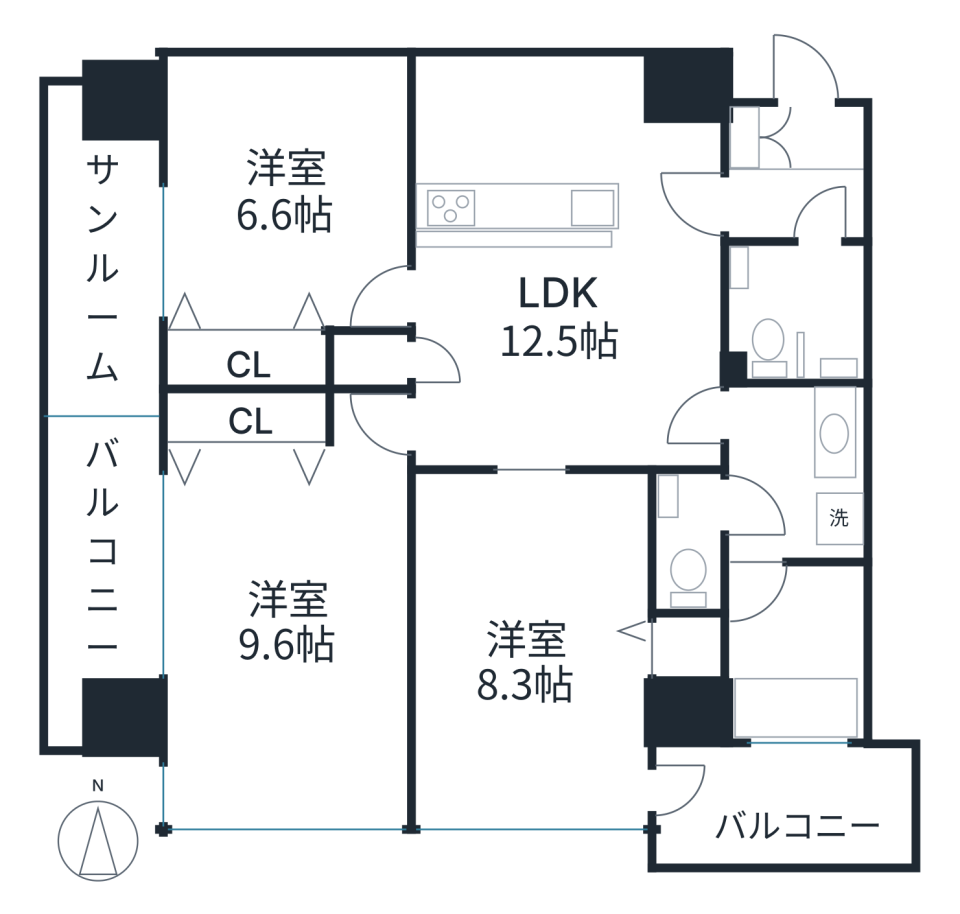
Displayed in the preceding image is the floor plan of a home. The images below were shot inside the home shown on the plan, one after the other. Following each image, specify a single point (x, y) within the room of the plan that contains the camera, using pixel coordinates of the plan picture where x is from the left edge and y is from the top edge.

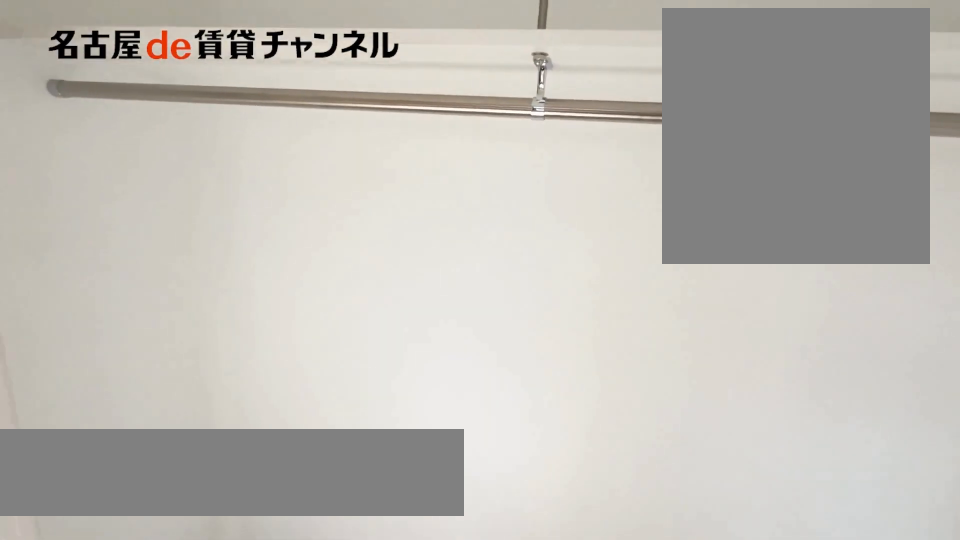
(250, 420)
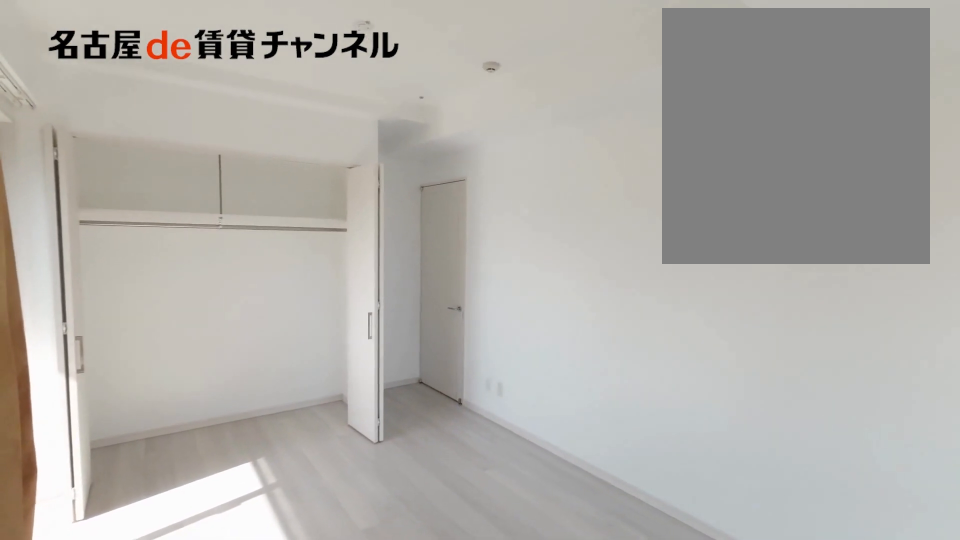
(300, 623)
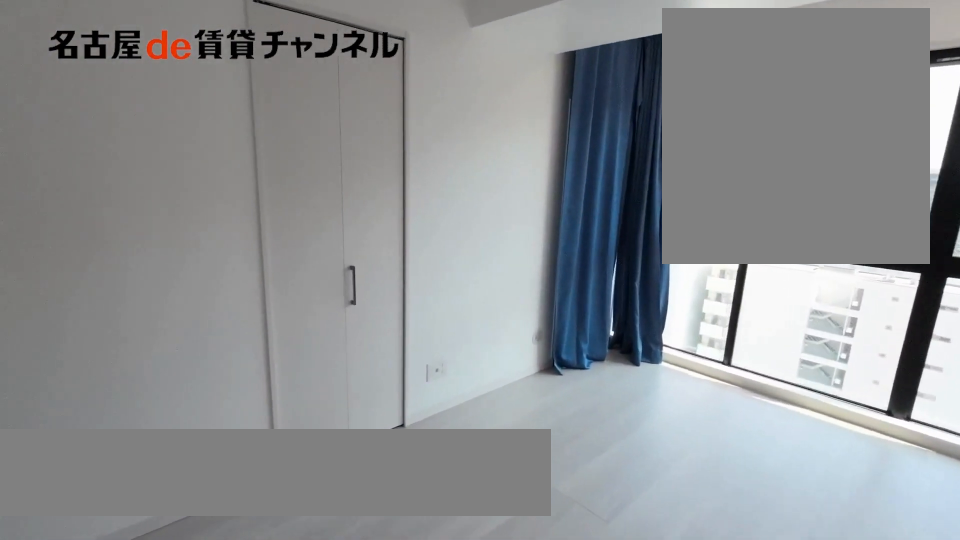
(528, 643)
